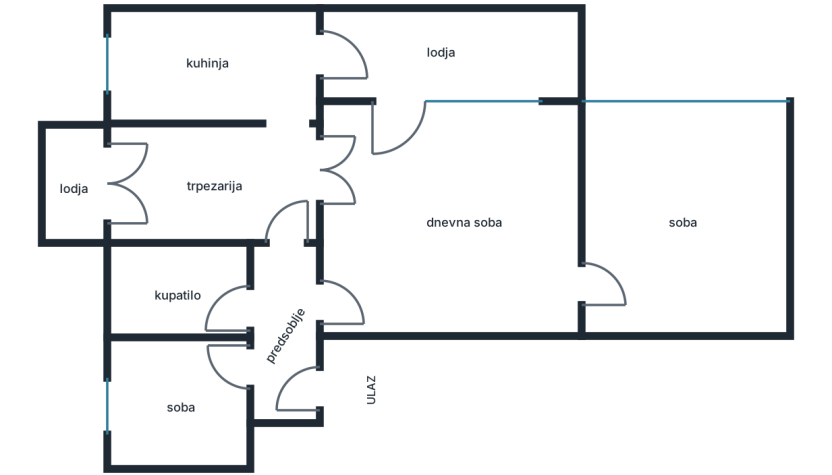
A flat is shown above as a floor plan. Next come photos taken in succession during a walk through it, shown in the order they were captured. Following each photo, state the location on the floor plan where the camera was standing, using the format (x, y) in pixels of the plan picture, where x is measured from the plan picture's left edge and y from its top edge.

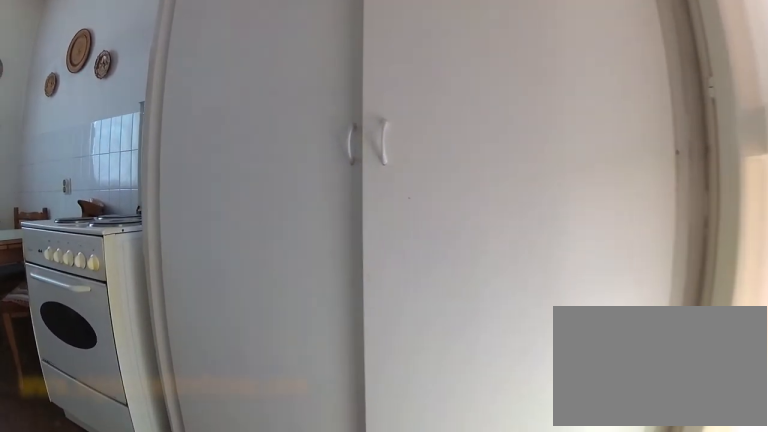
(287, 84)
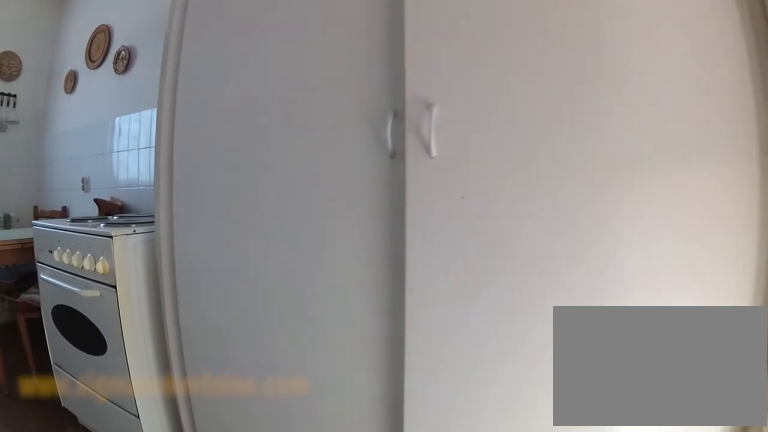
(290, 84)
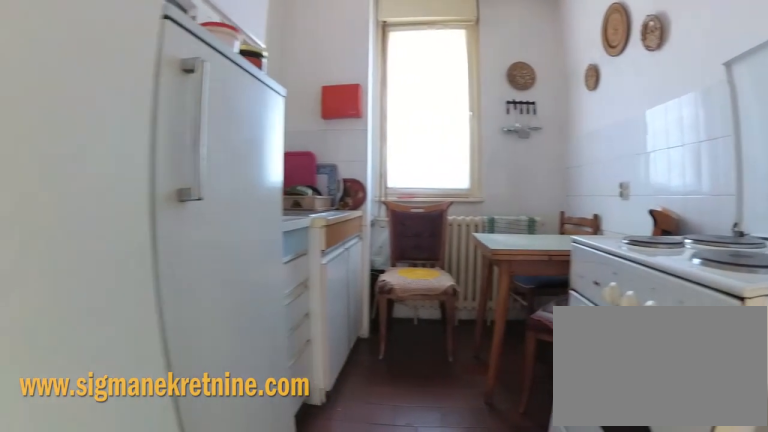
(307, 69)
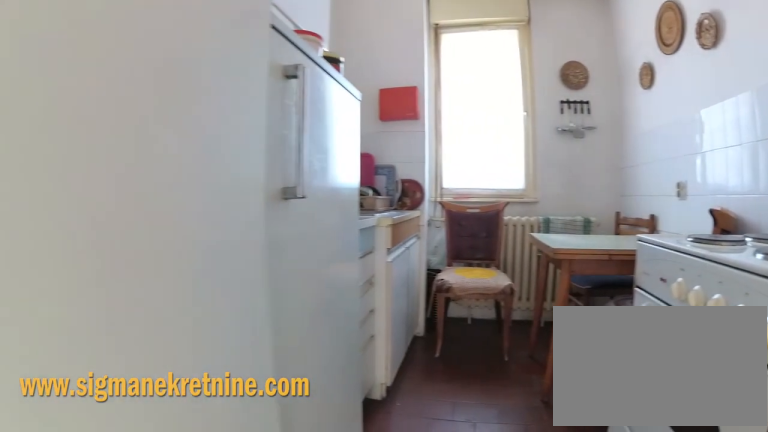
(308, 65)
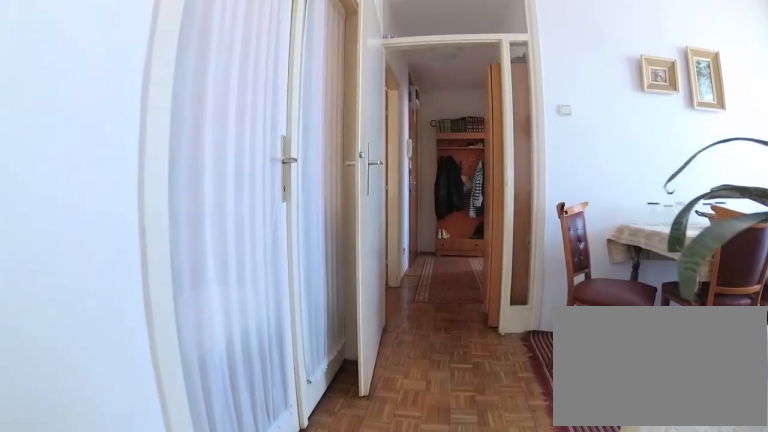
(287, 101)
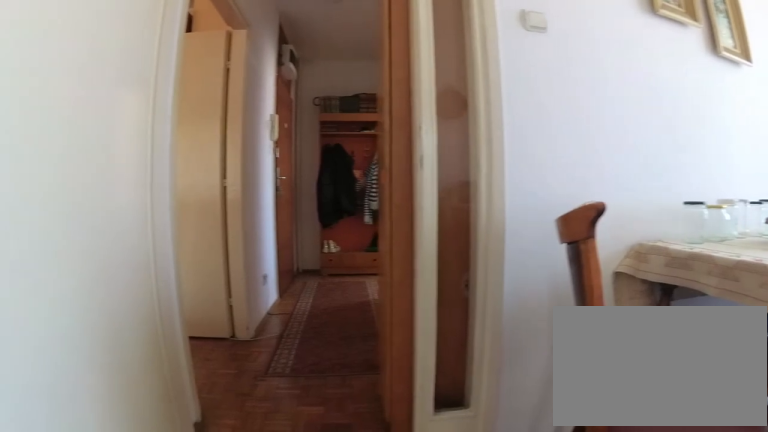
(275, 146)
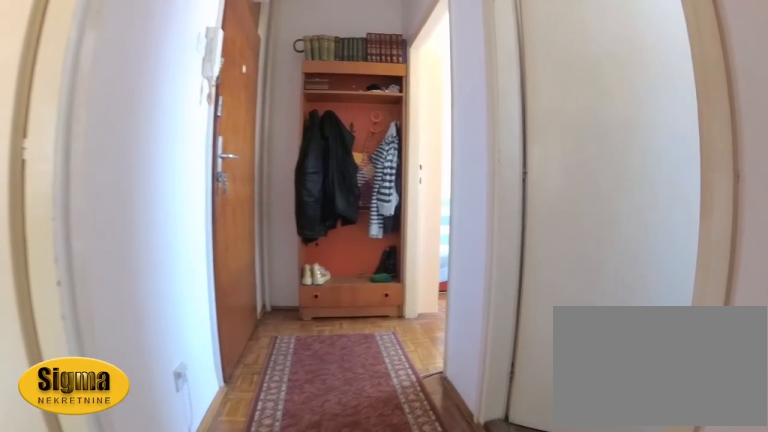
(282, 229)
